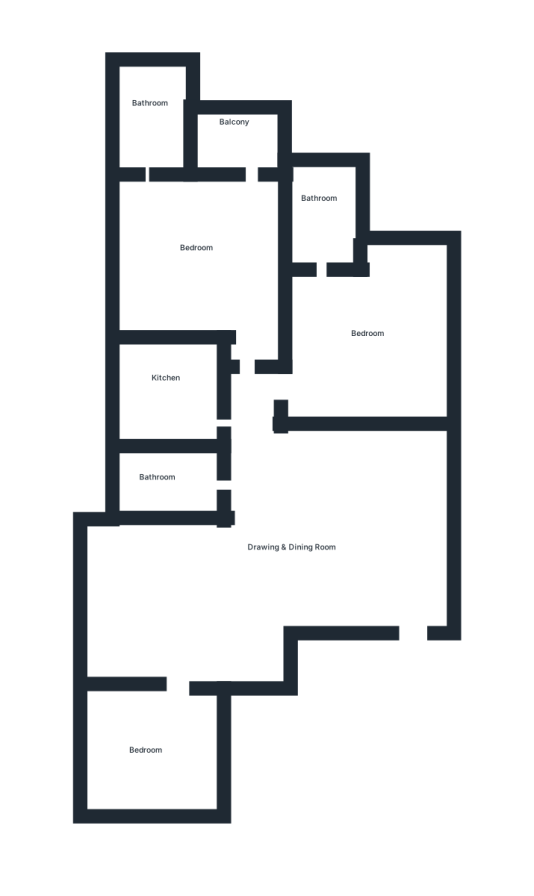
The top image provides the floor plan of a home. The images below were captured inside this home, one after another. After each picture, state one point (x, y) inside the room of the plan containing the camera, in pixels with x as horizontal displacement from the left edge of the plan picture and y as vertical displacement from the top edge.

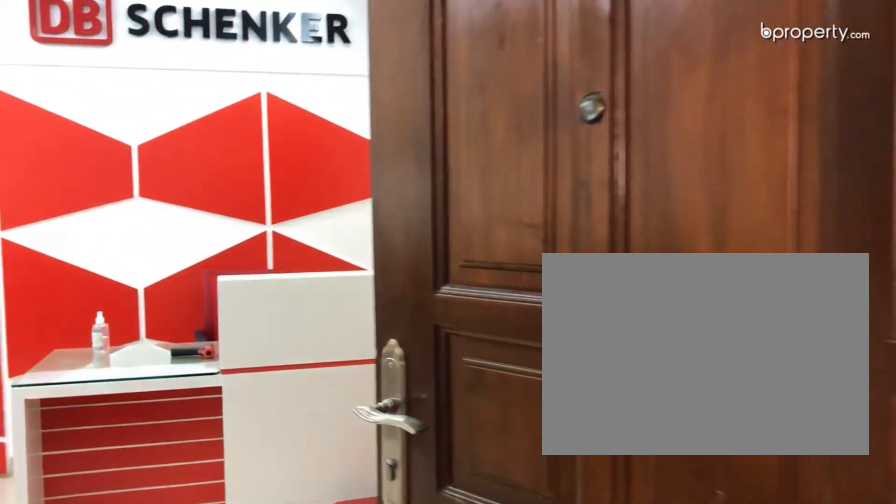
(367, 549)
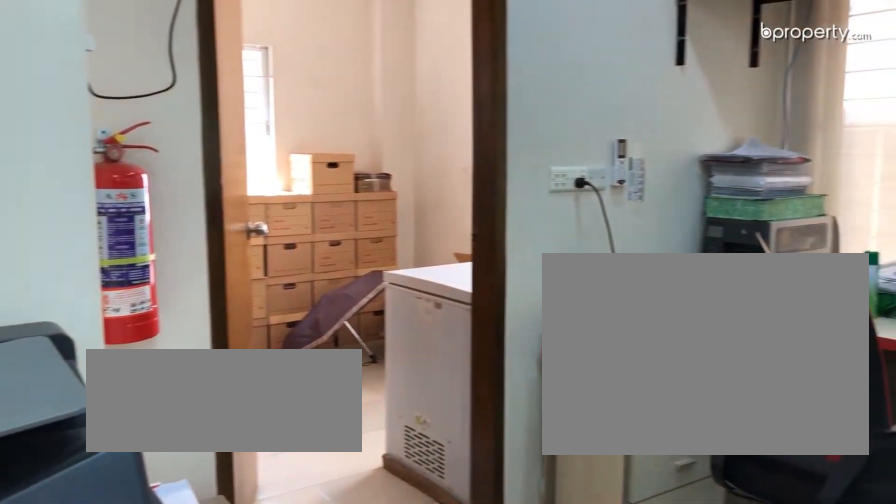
(298, 532)
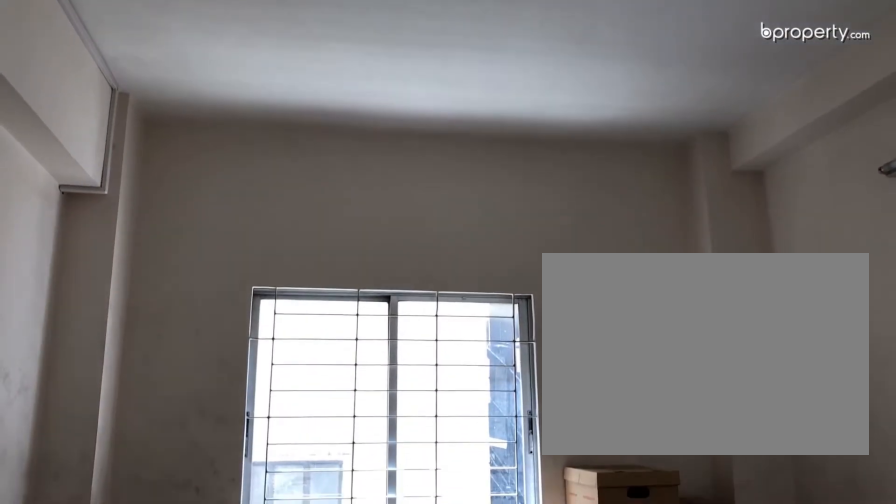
(160, 749)
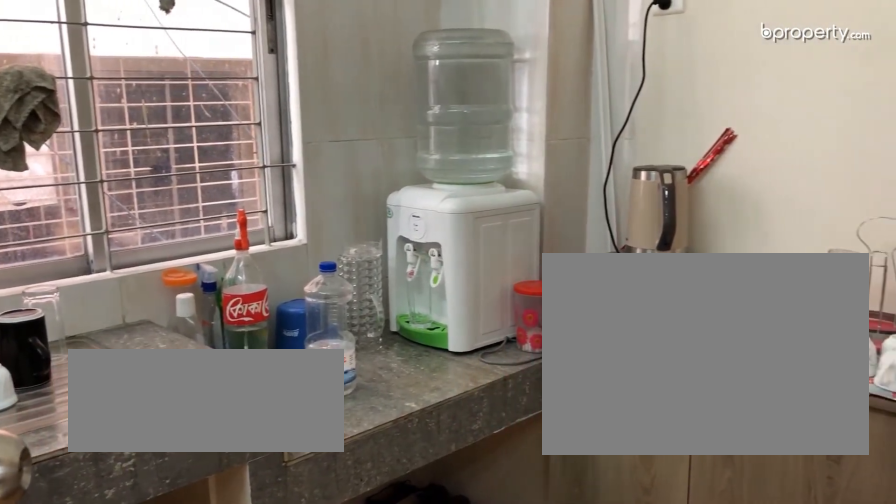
(175, 387)
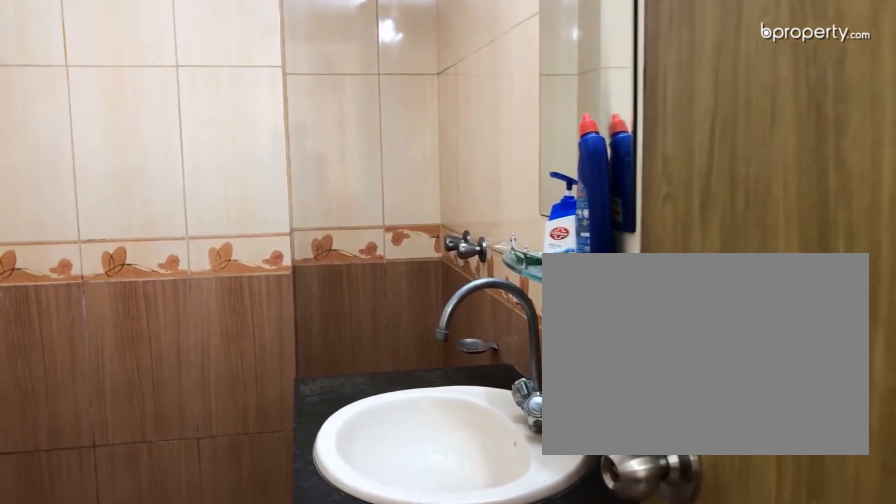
(155, 105)
